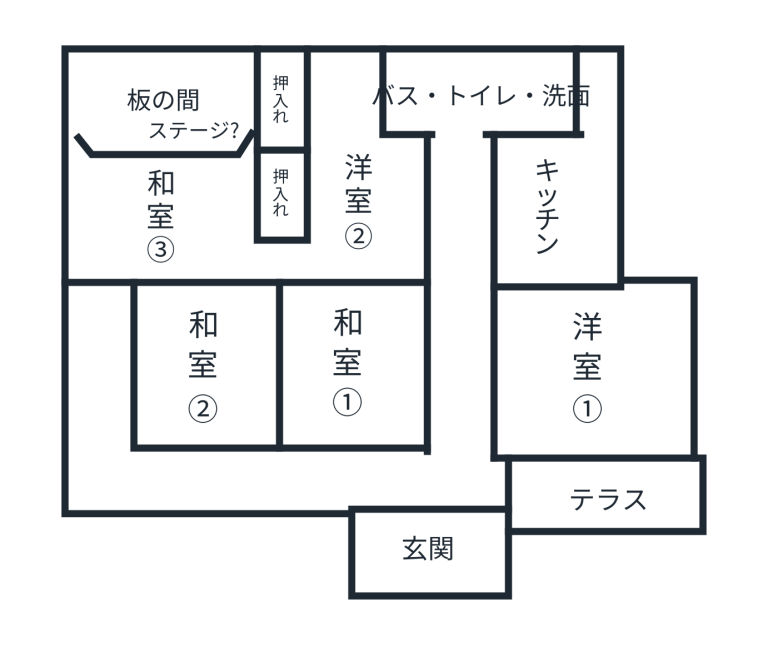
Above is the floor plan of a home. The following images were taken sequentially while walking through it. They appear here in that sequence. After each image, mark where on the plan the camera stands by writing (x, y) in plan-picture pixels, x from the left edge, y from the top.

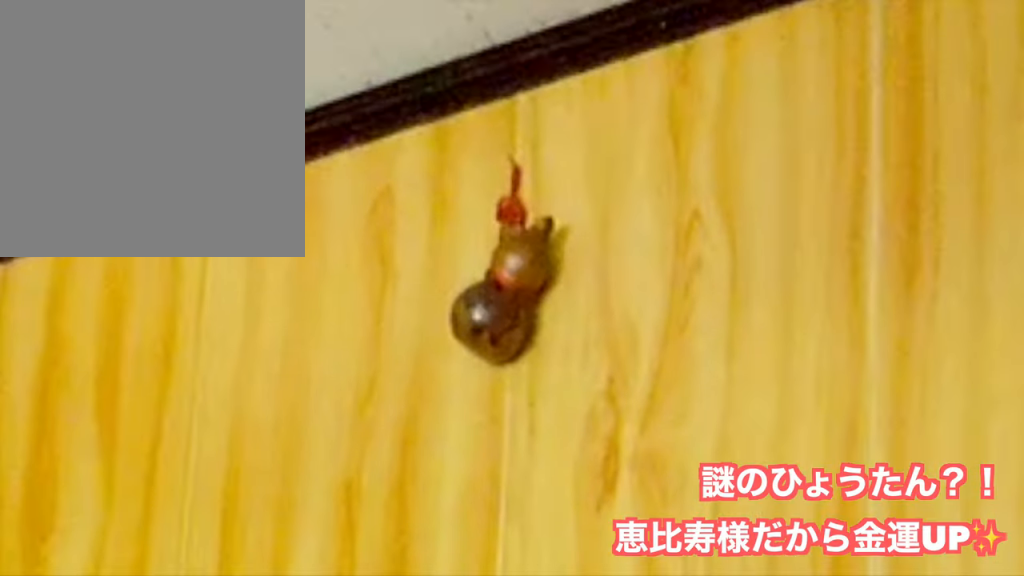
(489, 187)
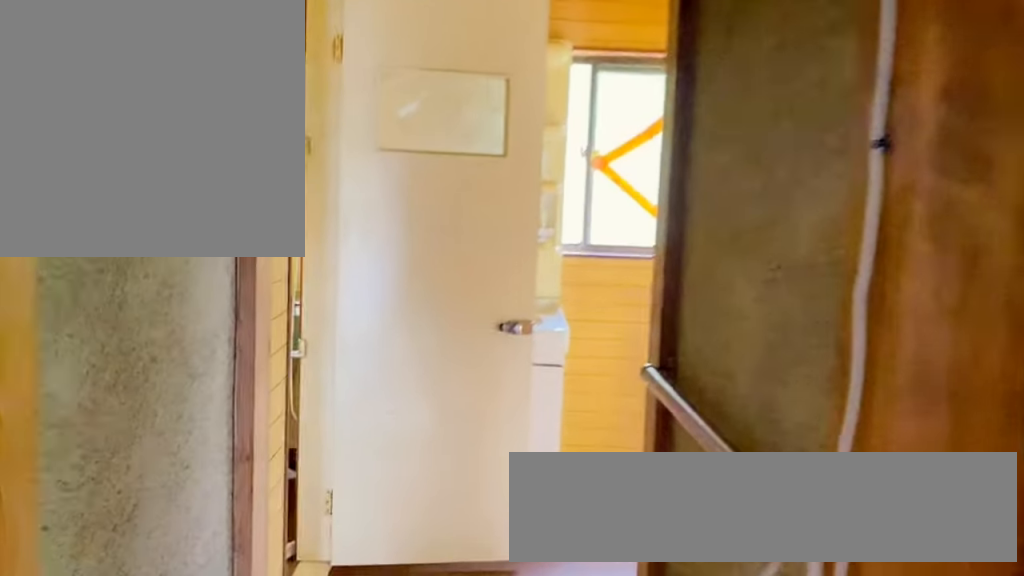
(465, 171)
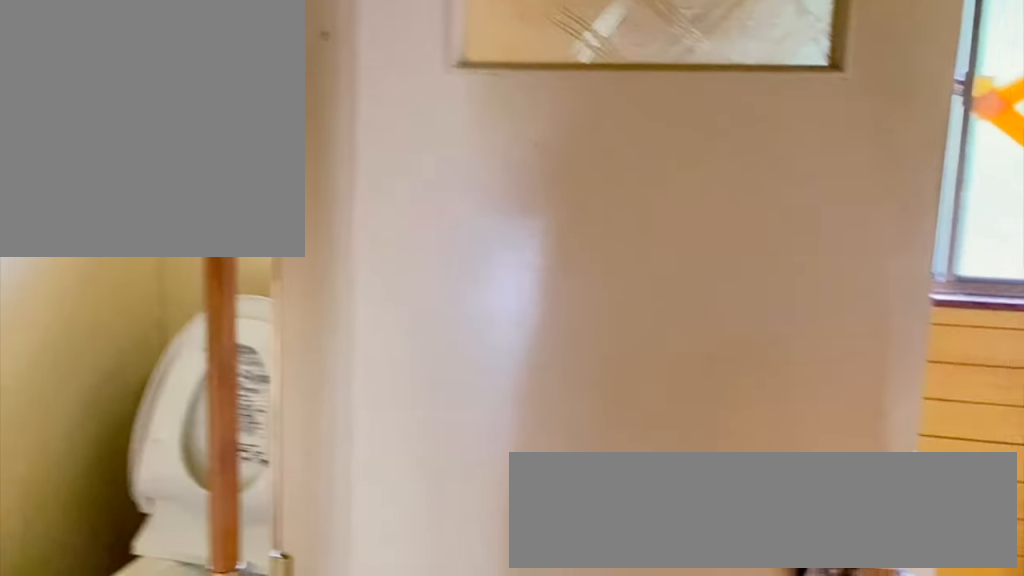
(460, 120)
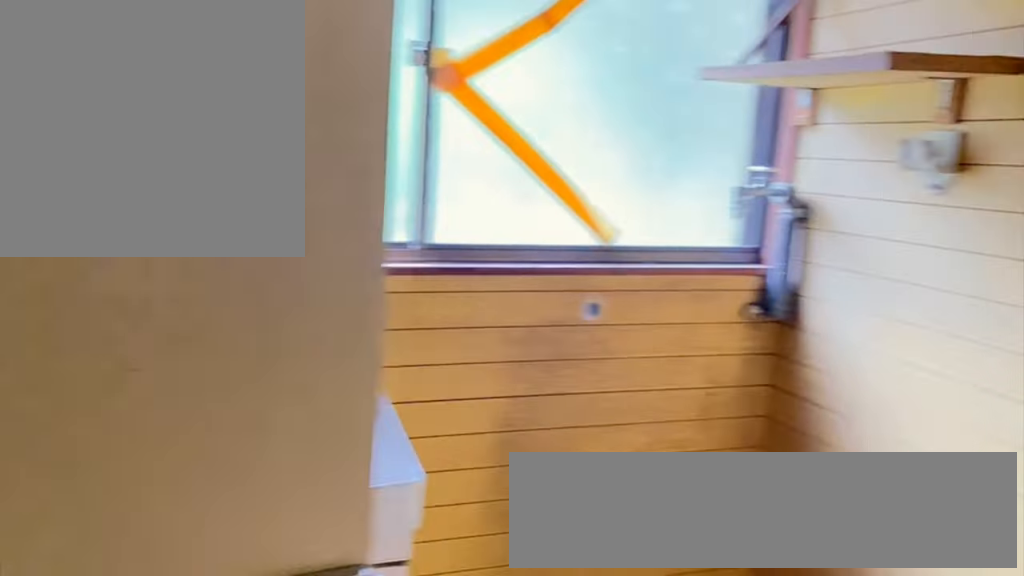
(459, 109)
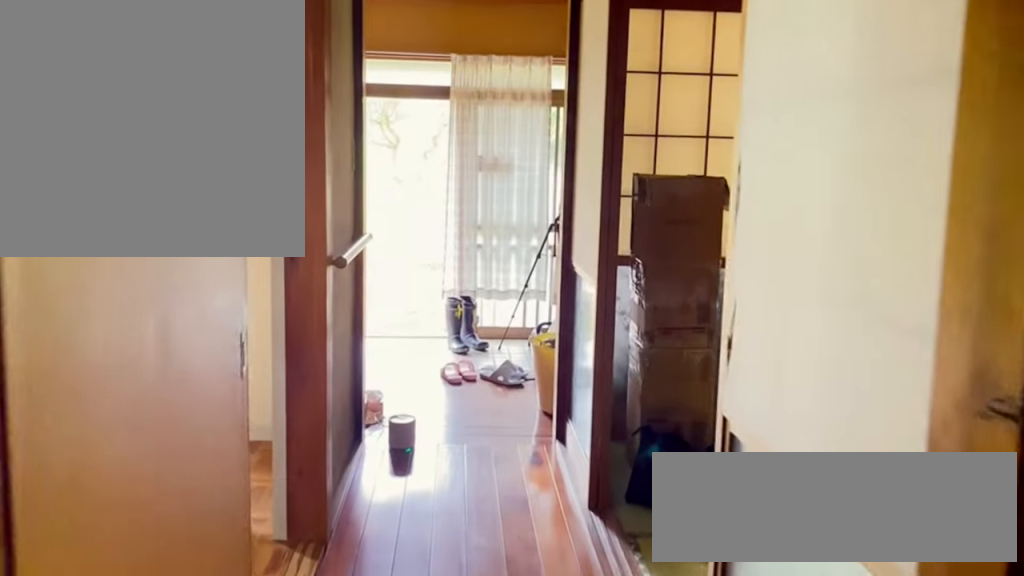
(477, 294)
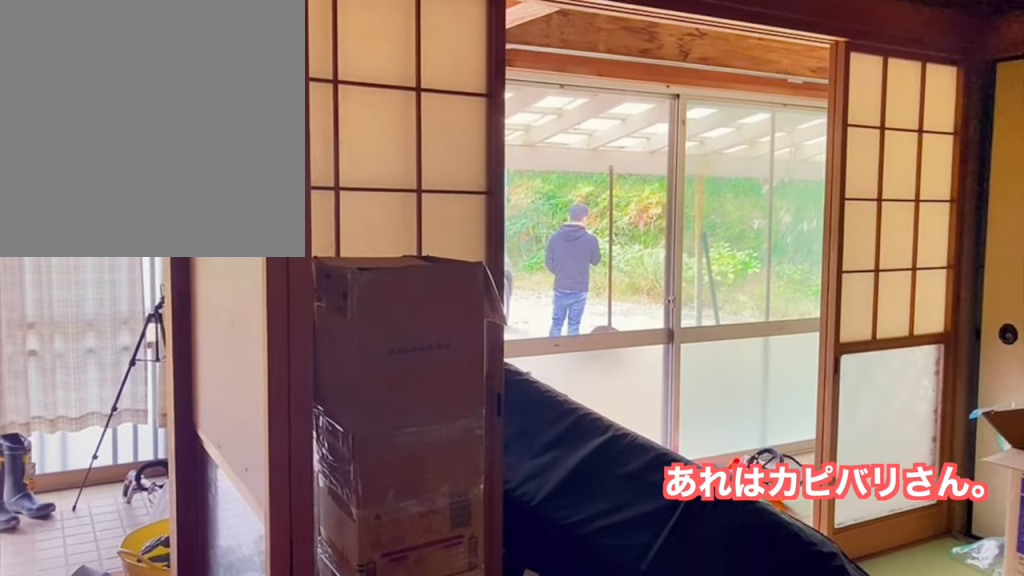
(471, 431)
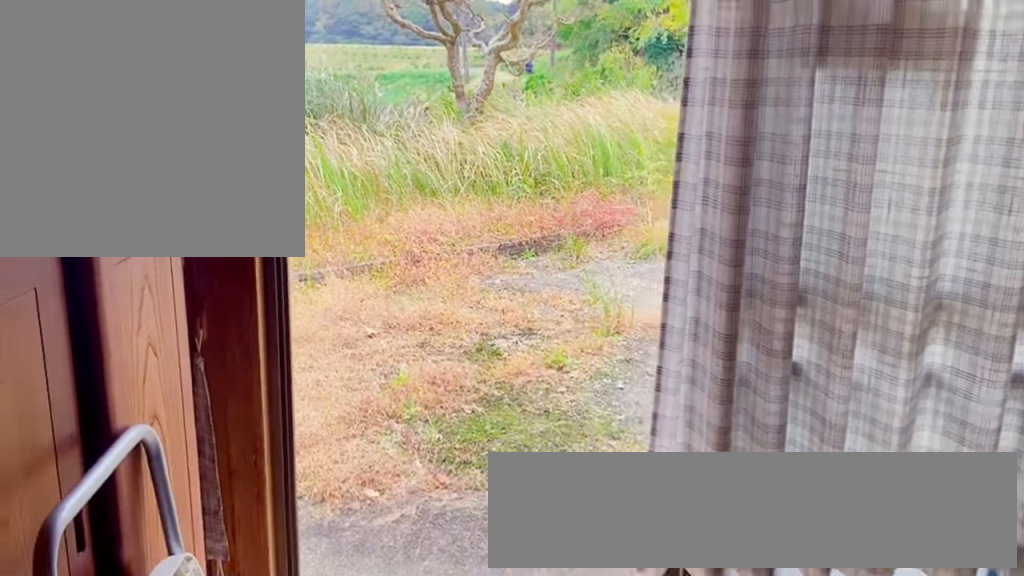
(440, 601)
